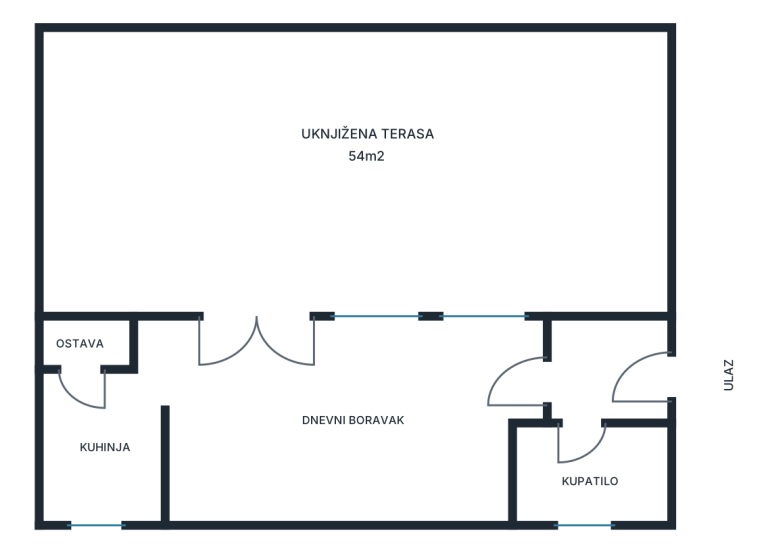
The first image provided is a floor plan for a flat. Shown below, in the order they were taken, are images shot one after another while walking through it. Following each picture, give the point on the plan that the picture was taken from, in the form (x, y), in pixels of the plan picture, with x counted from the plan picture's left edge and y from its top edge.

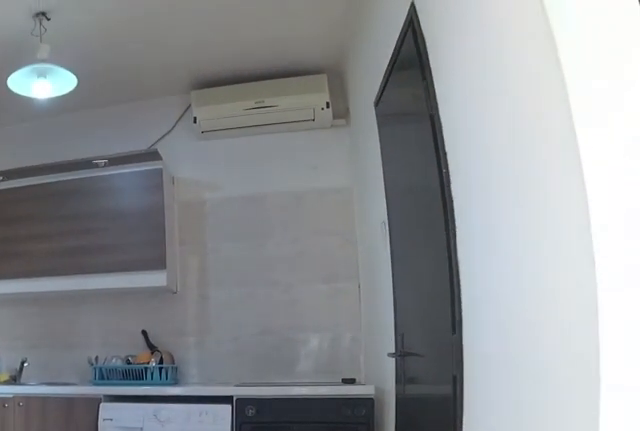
(231, 378)
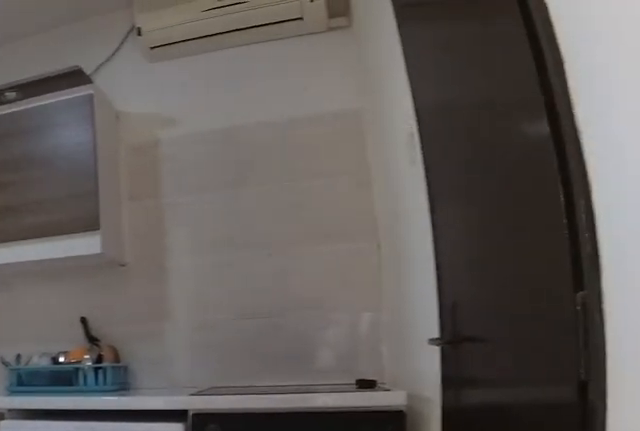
(201, 341)
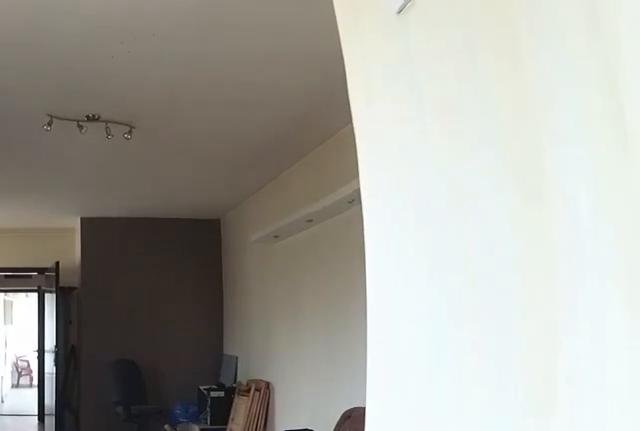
(123, 376)
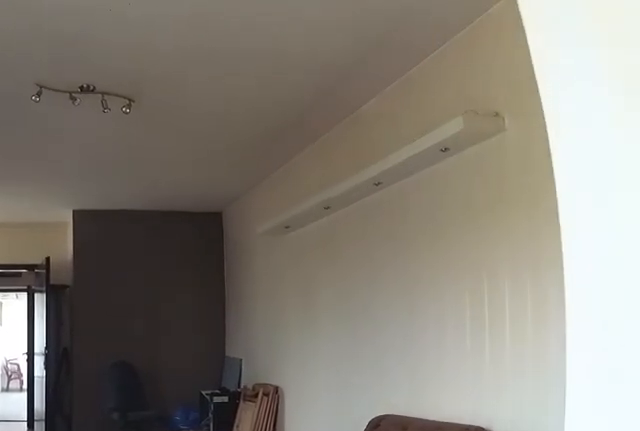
(155, 377)
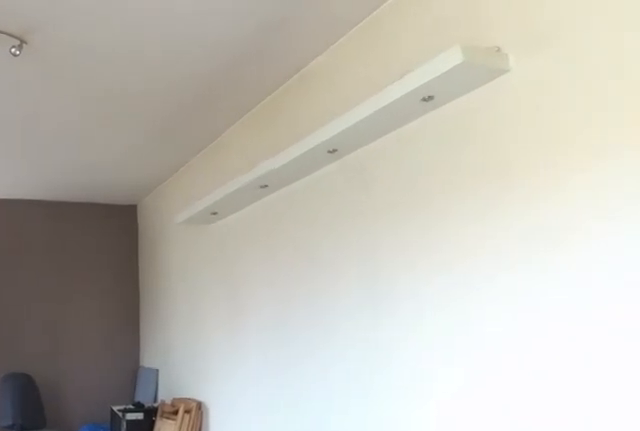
(213, 377)
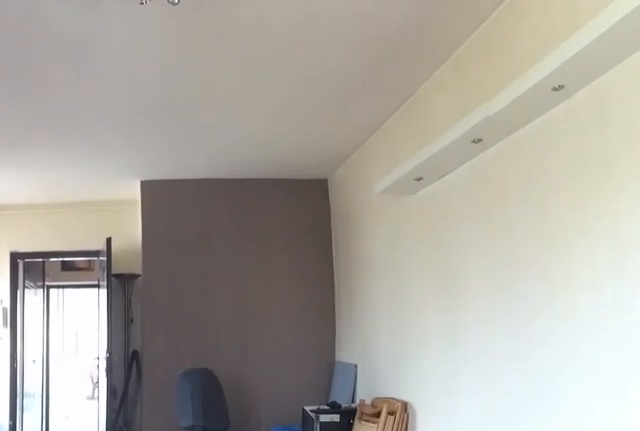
(213, 377)
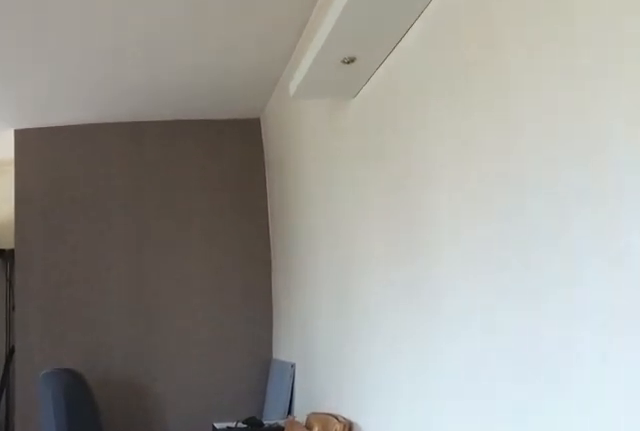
(265, 420)
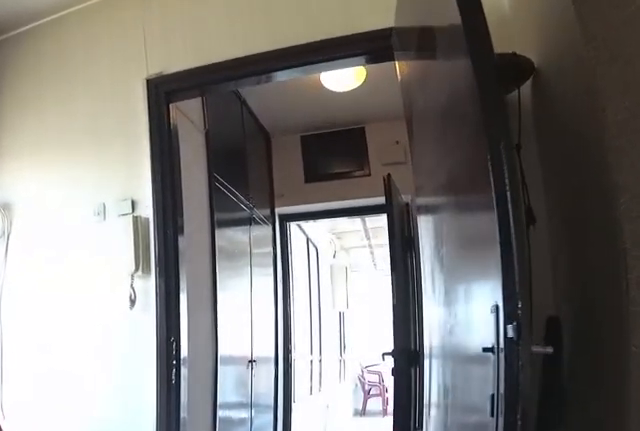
(397, 403)
